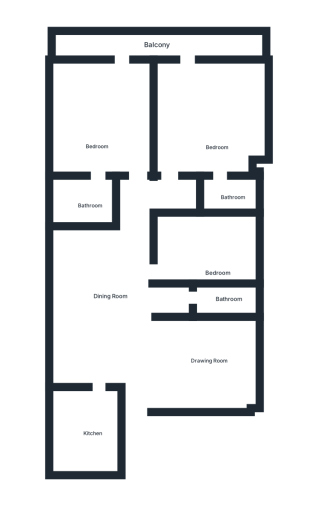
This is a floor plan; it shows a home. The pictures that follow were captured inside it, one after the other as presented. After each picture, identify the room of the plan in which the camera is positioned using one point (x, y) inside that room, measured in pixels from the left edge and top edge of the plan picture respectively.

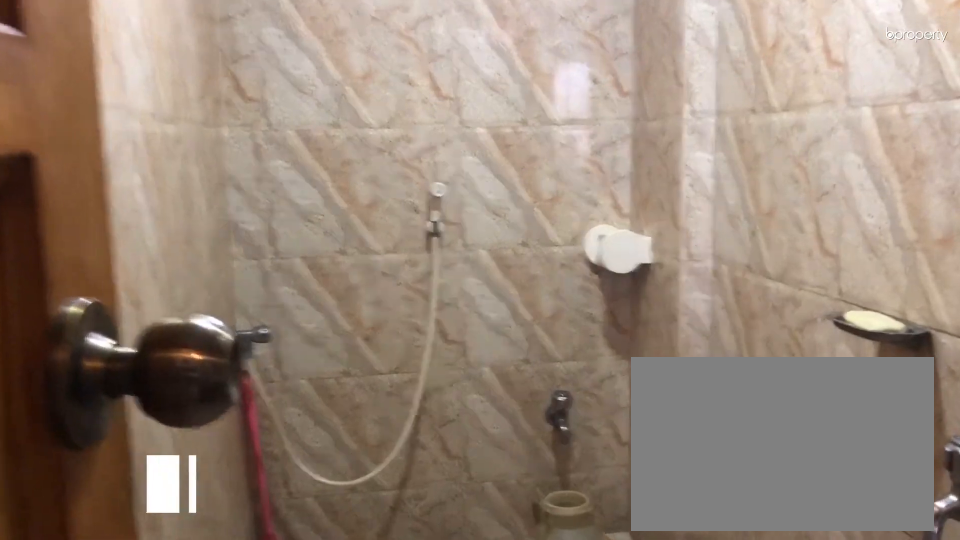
(222, 301)
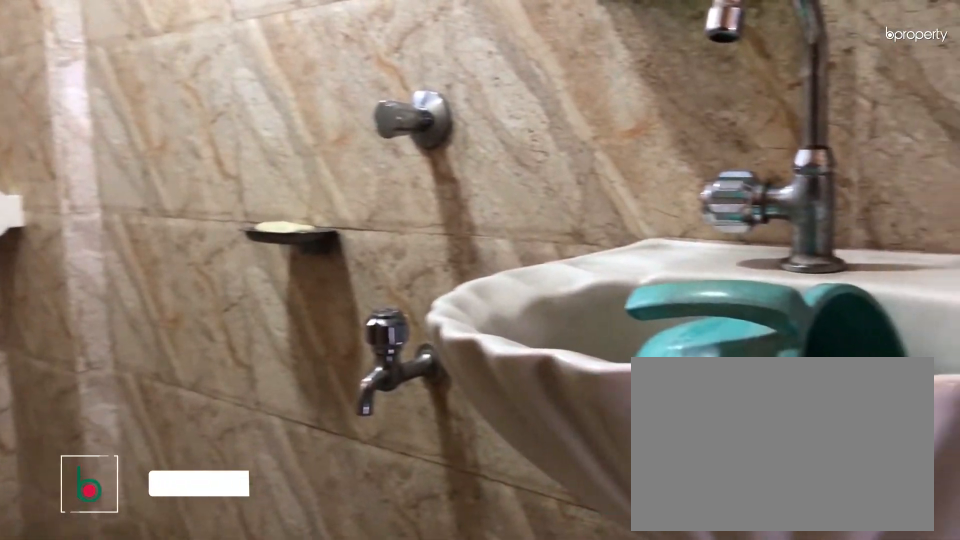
(222, 301)
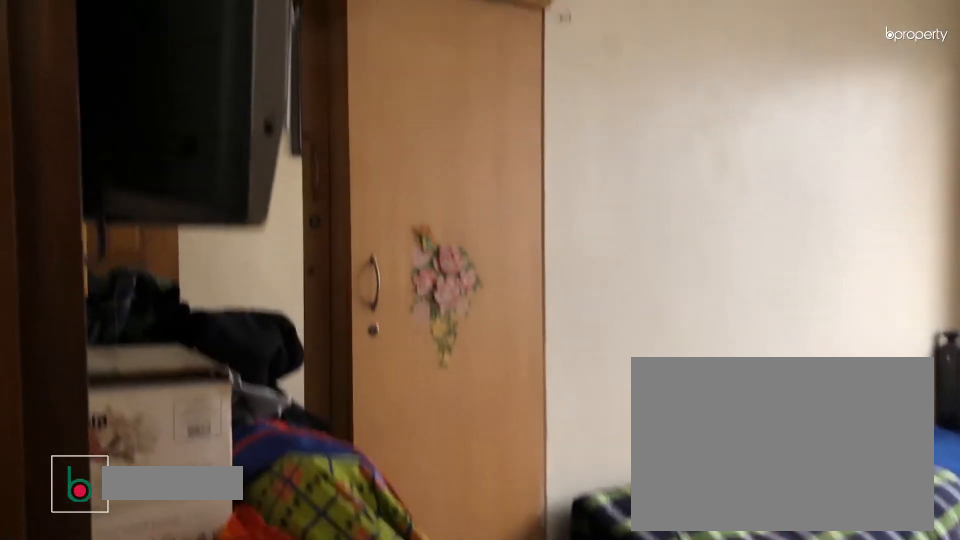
(216, 253)
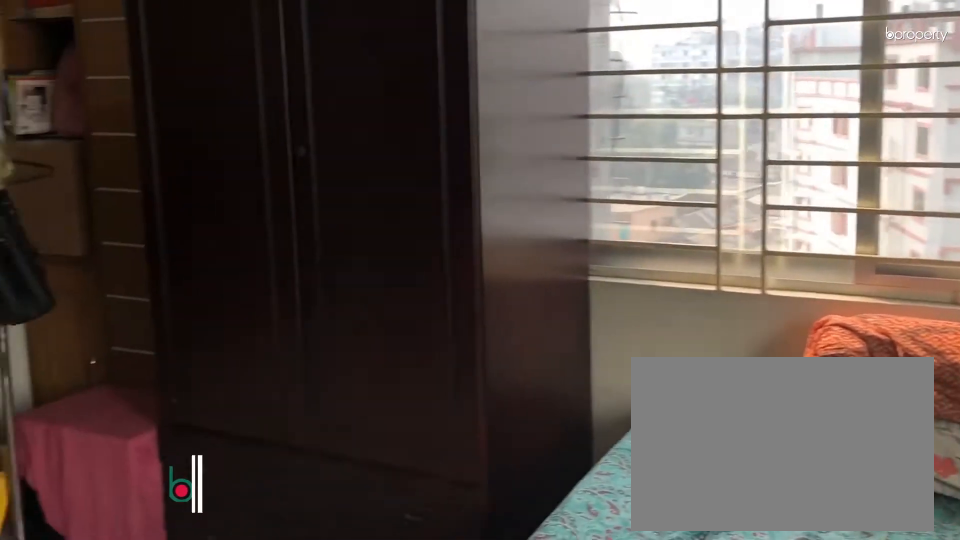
(215, 125)
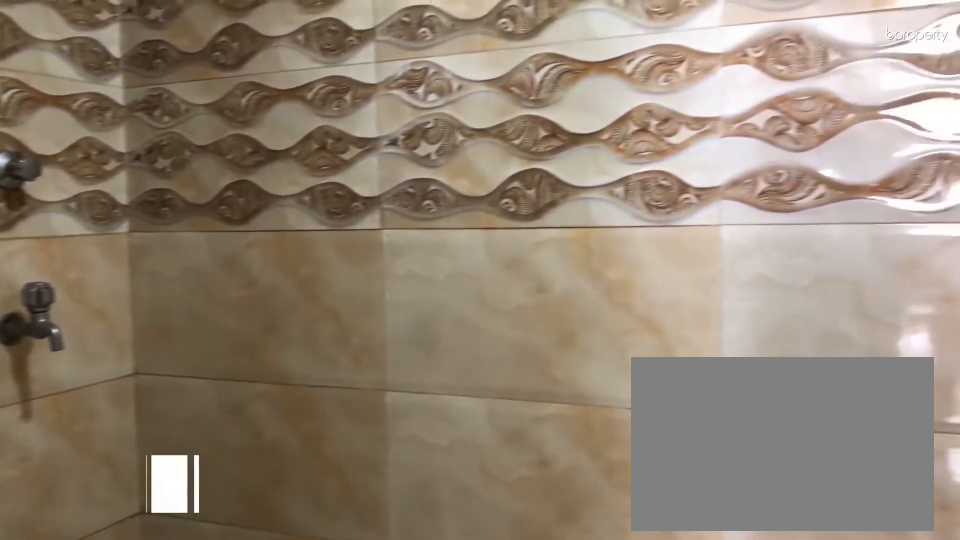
(84, 201)
